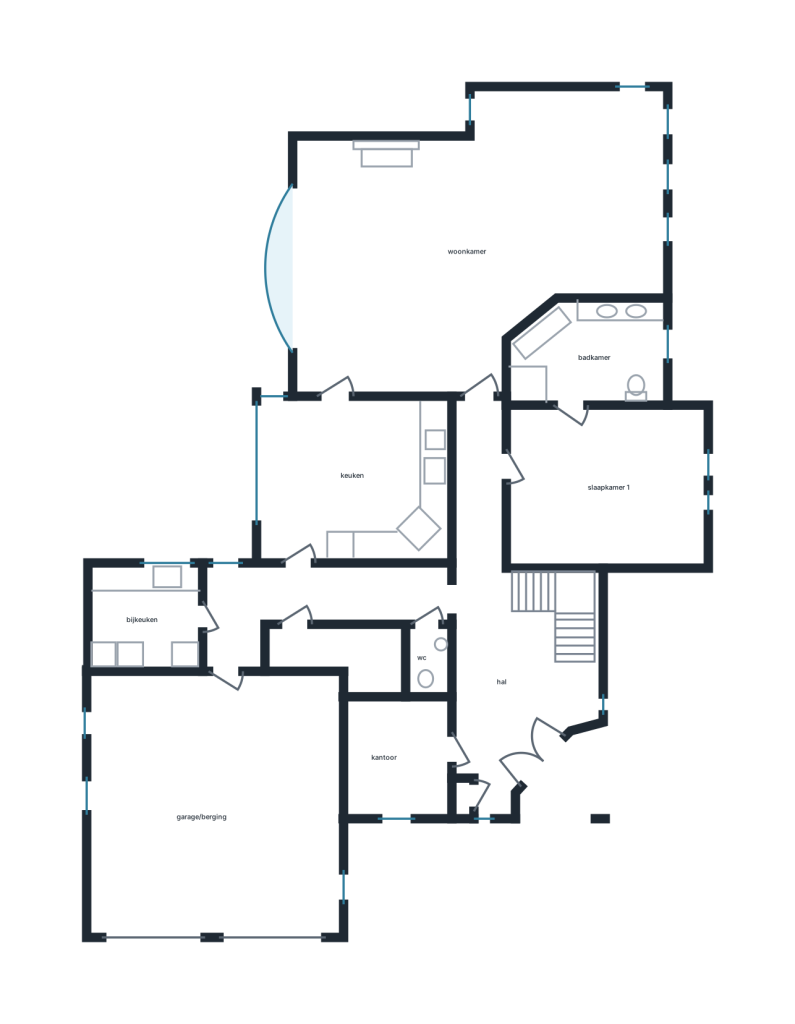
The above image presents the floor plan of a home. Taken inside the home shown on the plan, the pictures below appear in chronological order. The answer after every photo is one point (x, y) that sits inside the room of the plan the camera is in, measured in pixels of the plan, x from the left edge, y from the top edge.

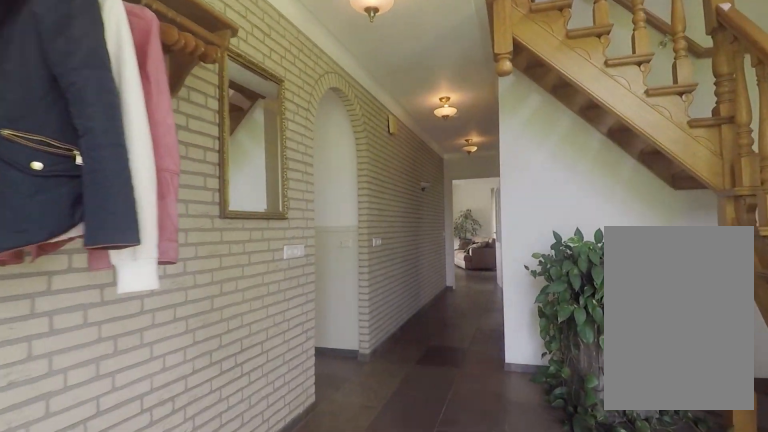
(501, 633)
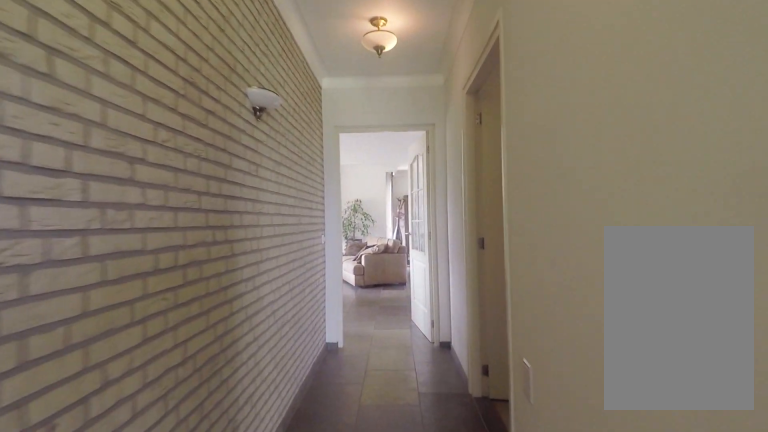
(501, 633)
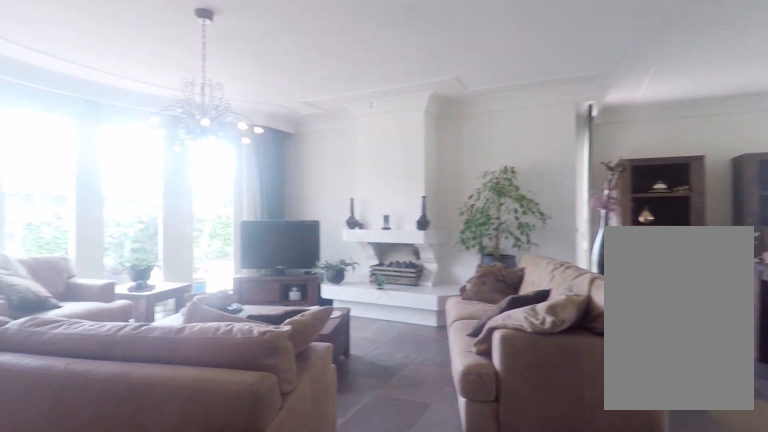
(463, 239)
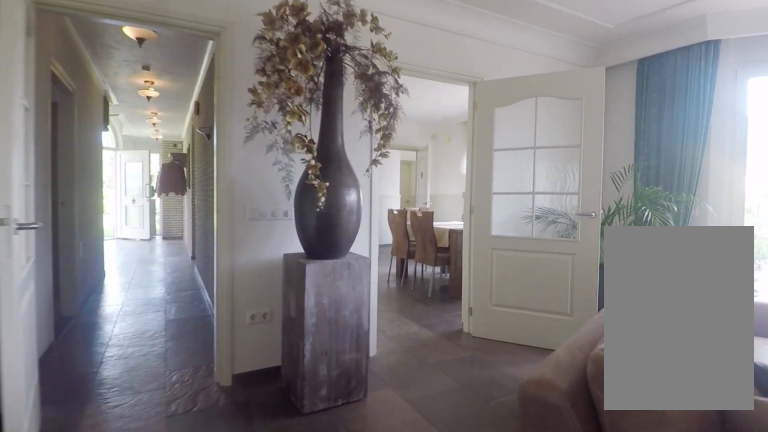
(463, 239)
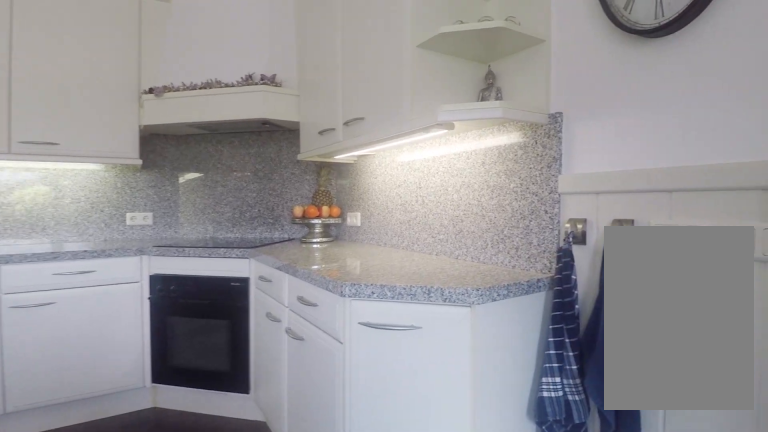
(355, 478)
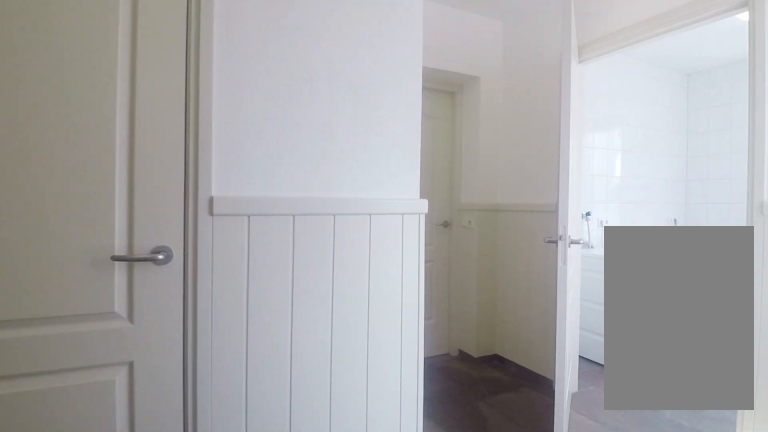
(308, 602)
